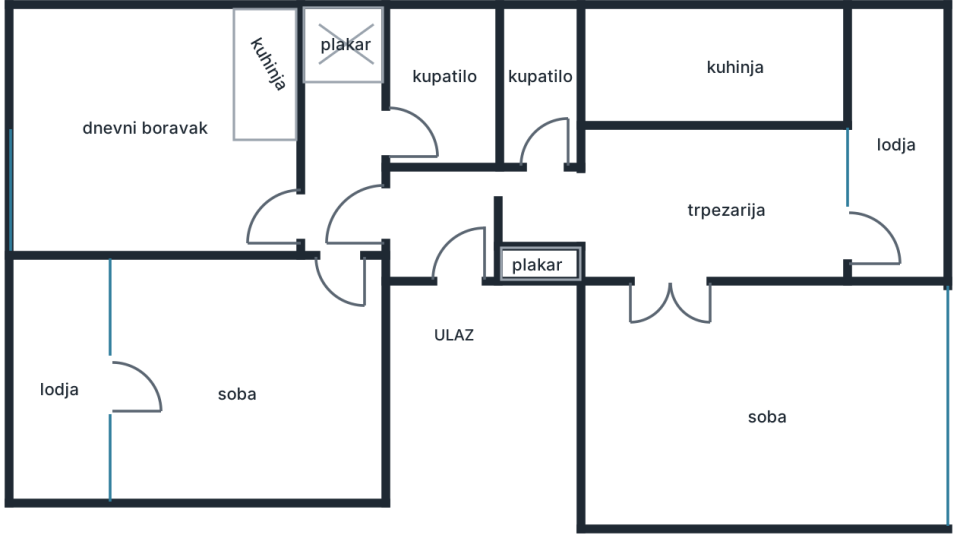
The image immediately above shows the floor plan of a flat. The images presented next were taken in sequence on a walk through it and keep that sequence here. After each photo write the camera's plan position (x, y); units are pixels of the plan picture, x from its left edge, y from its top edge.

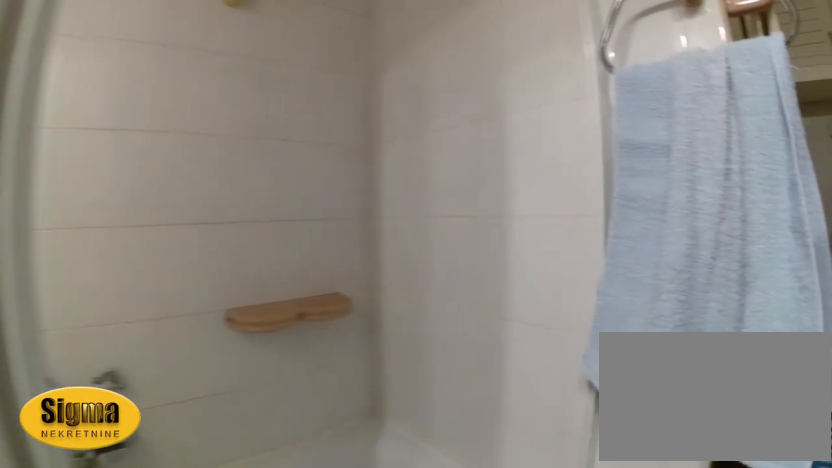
(431, 94)
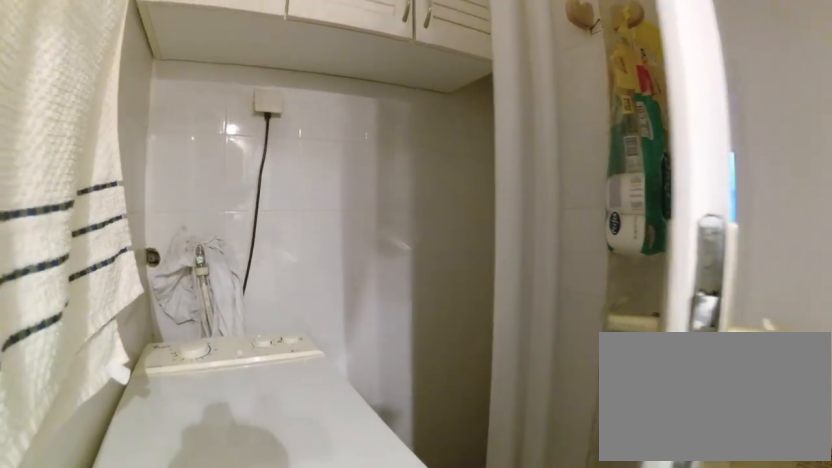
(474, 103)
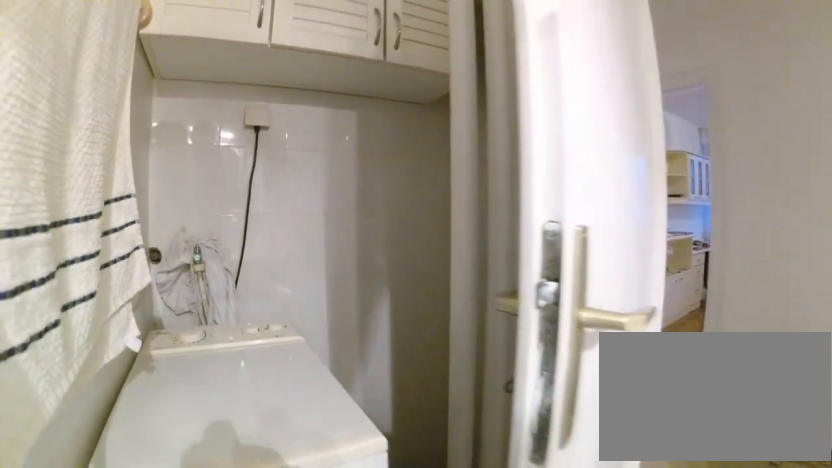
(475, 103)
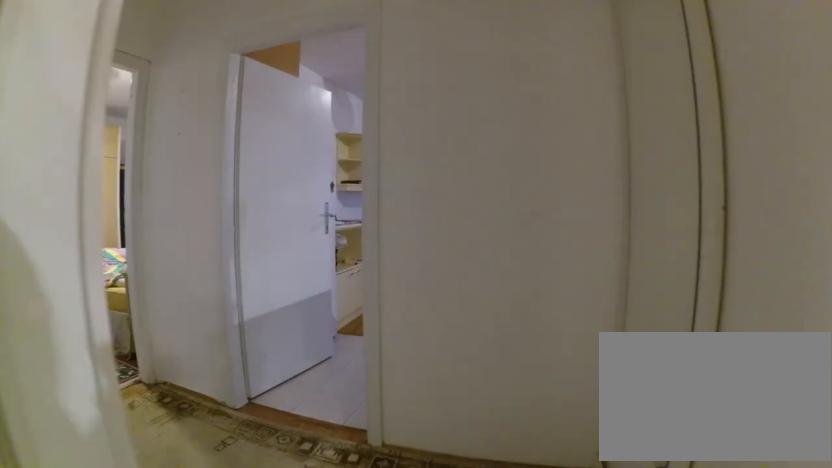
(406, 111)
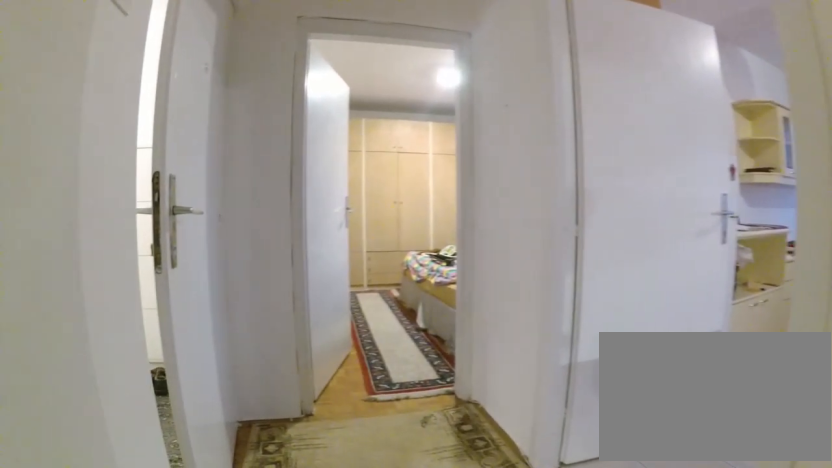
(349, 98)
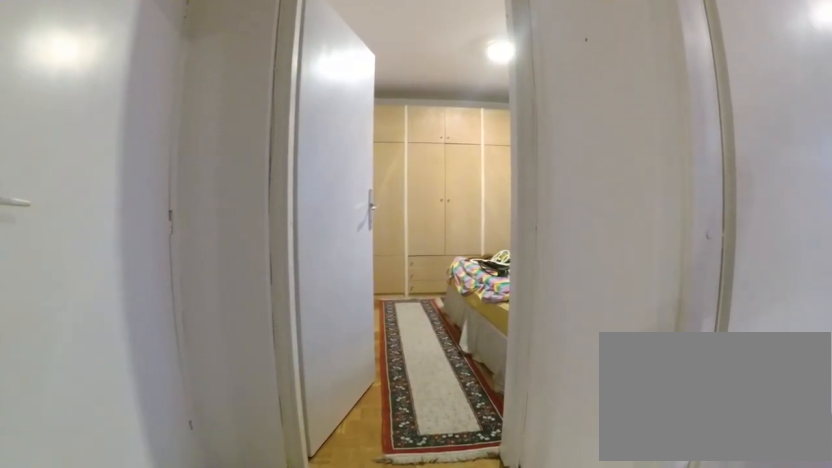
(349, 131)
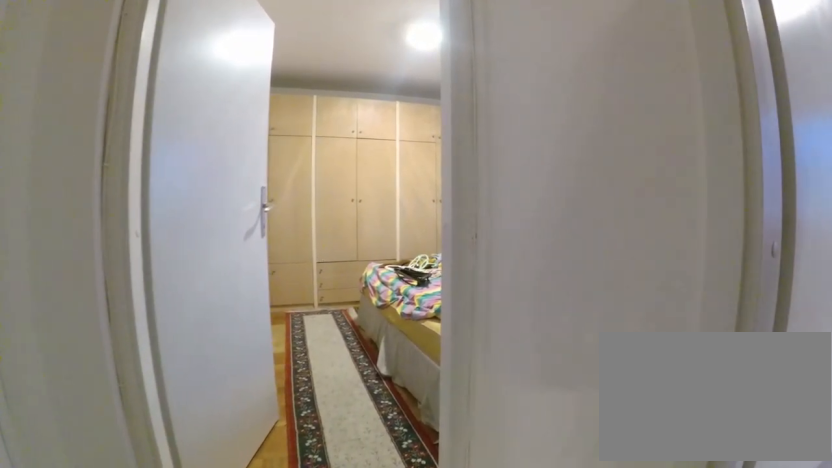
(353, 155)
